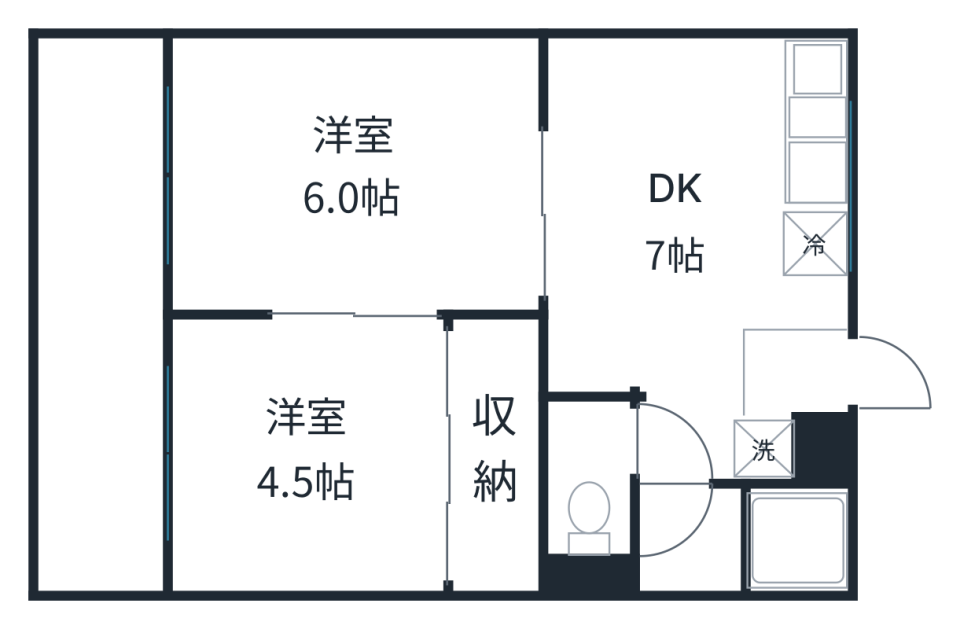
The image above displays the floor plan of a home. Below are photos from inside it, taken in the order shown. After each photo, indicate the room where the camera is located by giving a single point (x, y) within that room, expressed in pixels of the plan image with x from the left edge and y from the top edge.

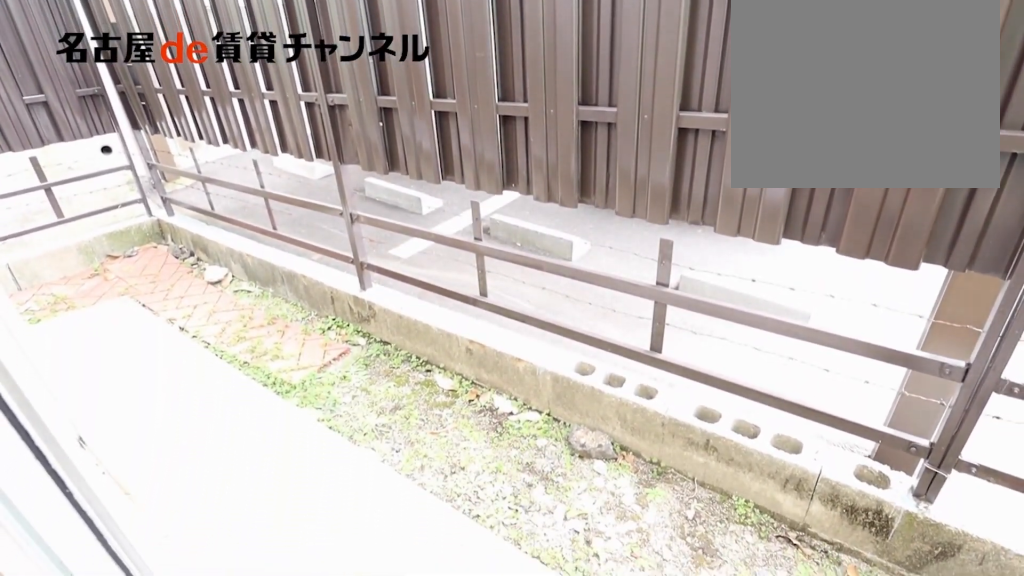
(112, 317)
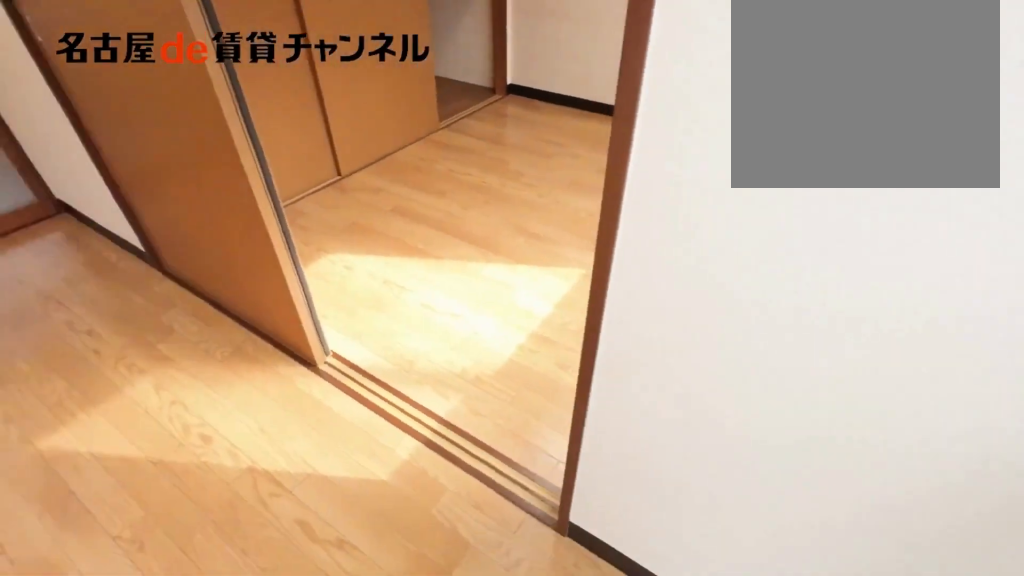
(350, 171)
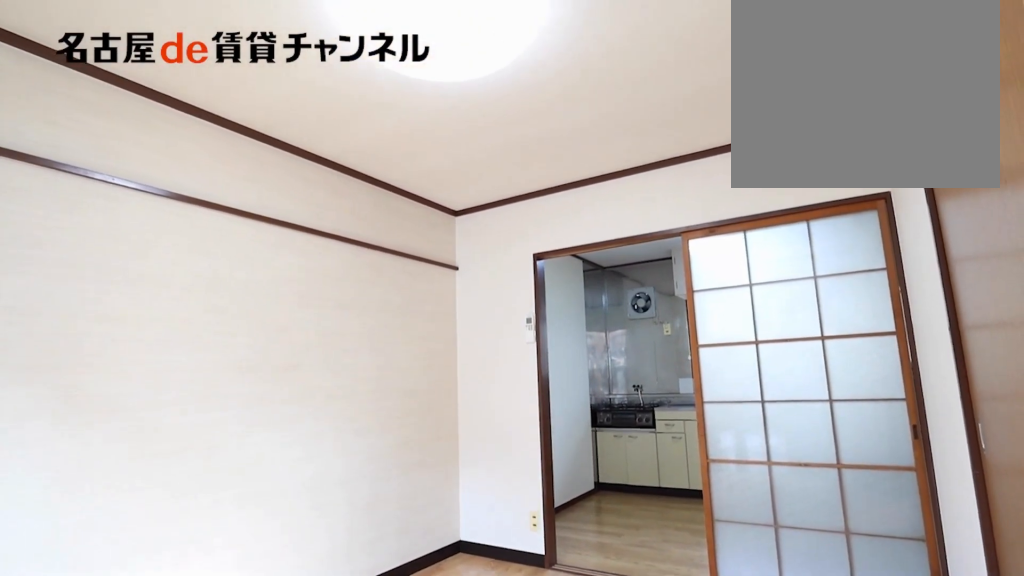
(350, 171)
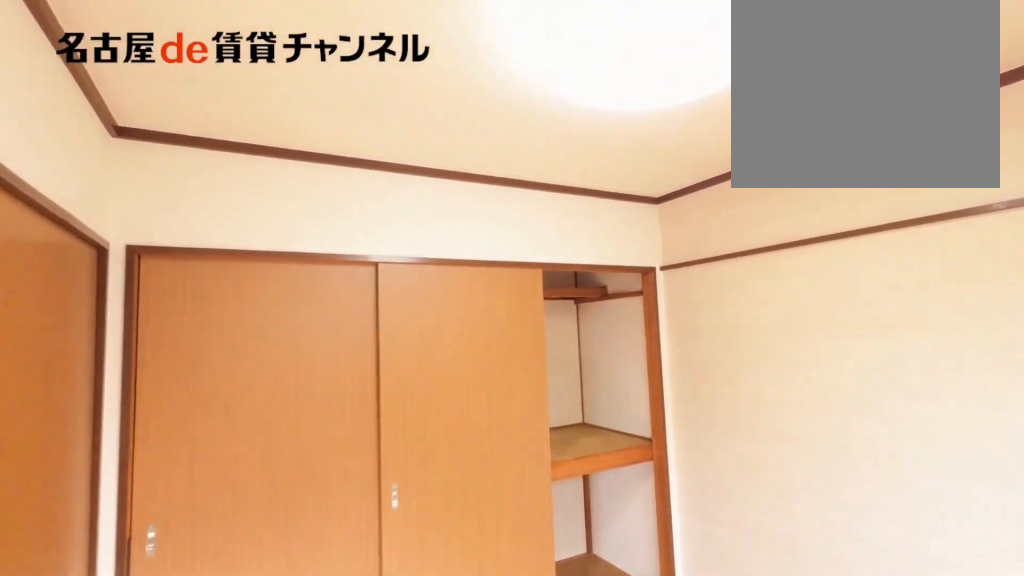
(308, 459)
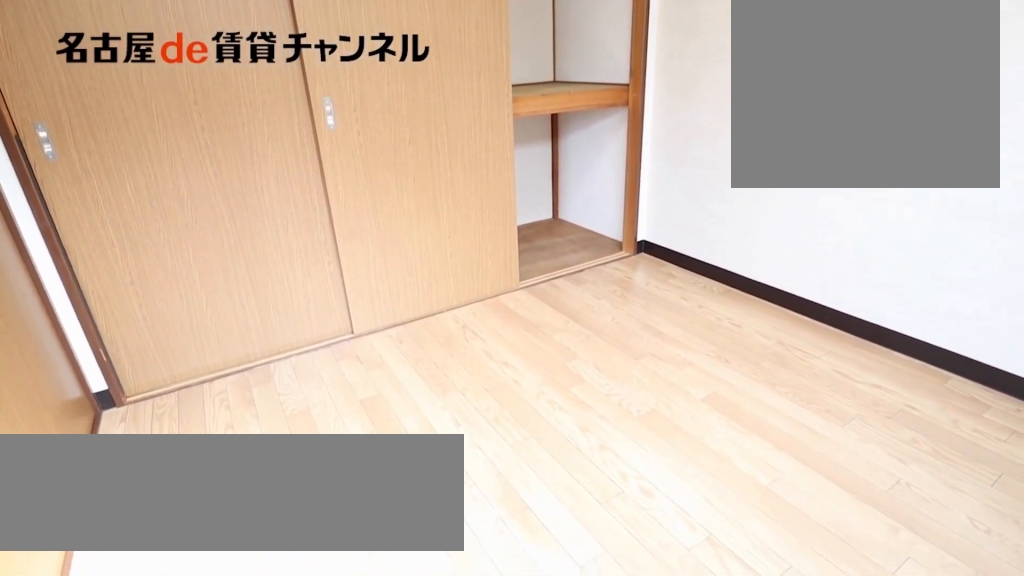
(308, 459)
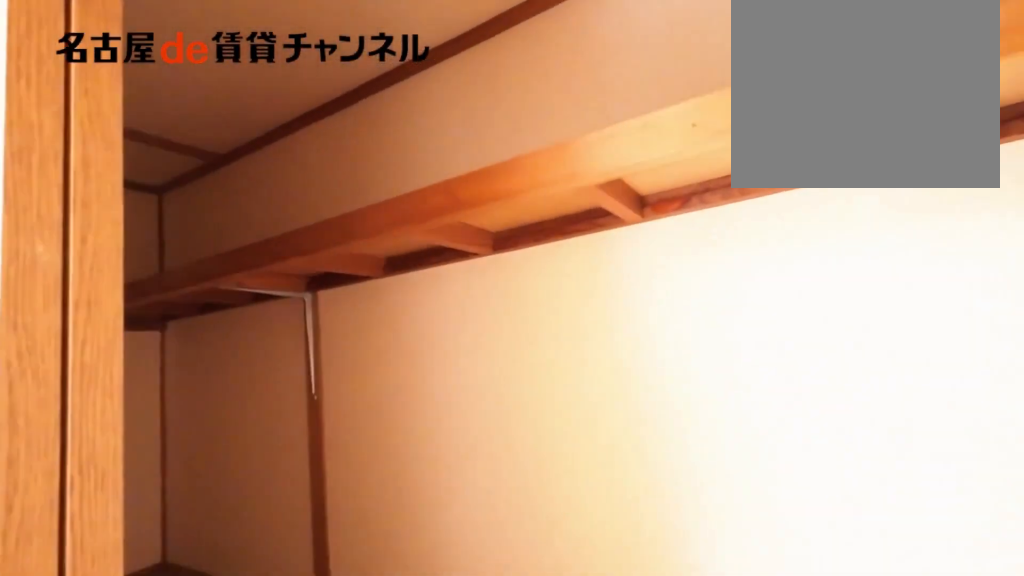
(494, 456)
